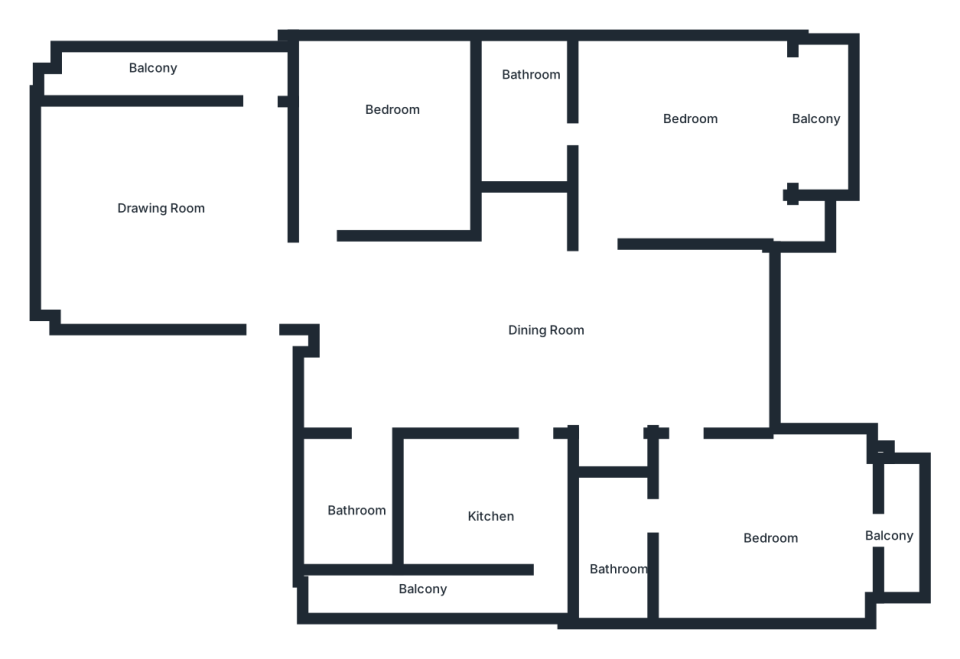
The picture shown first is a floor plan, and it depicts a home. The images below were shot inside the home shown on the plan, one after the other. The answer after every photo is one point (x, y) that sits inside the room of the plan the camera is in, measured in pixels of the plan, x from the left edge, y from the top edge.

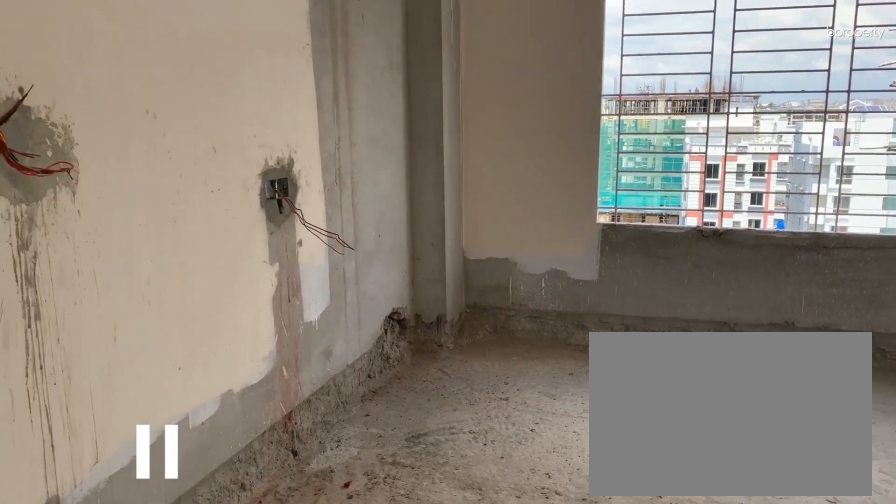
(200, 200)
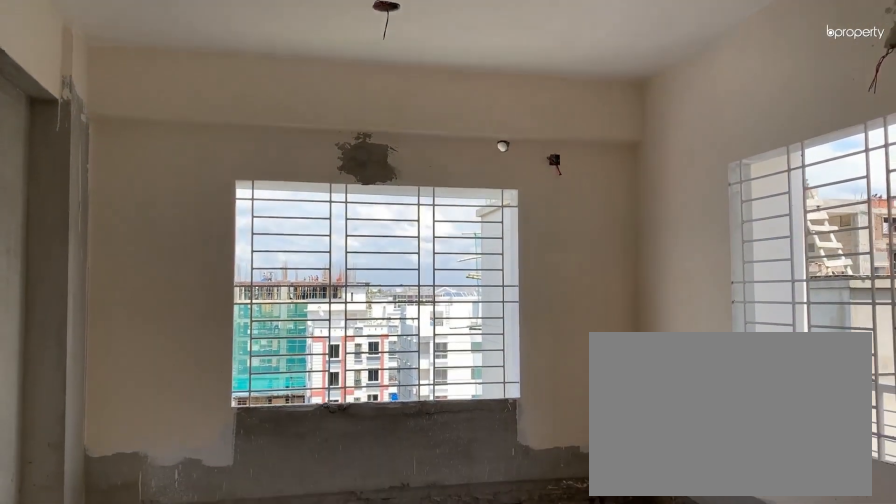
(200, 200)
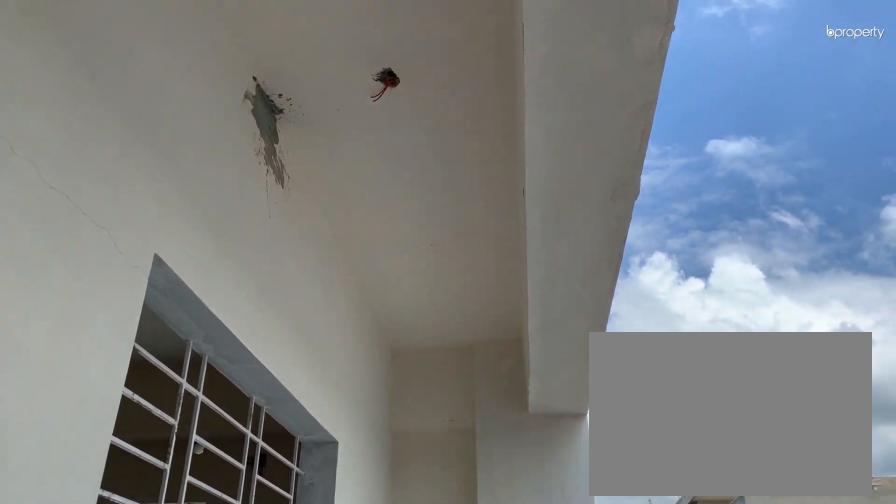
(197, 71)
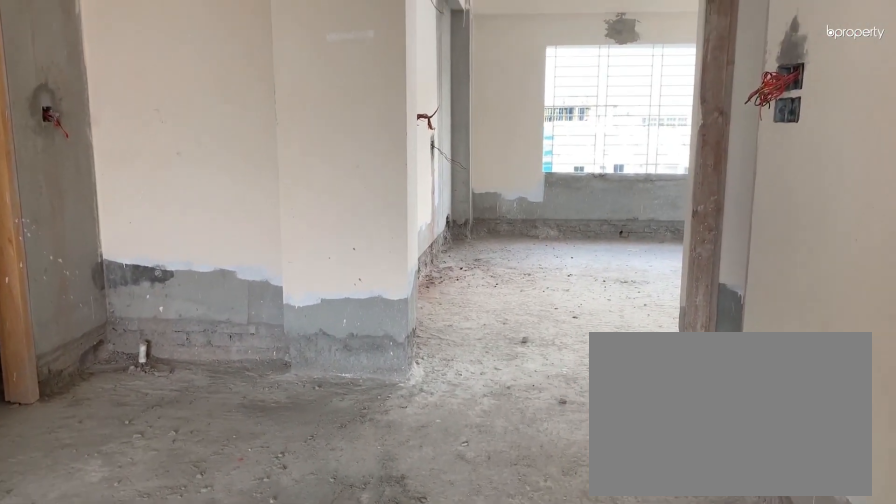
(463, 349)
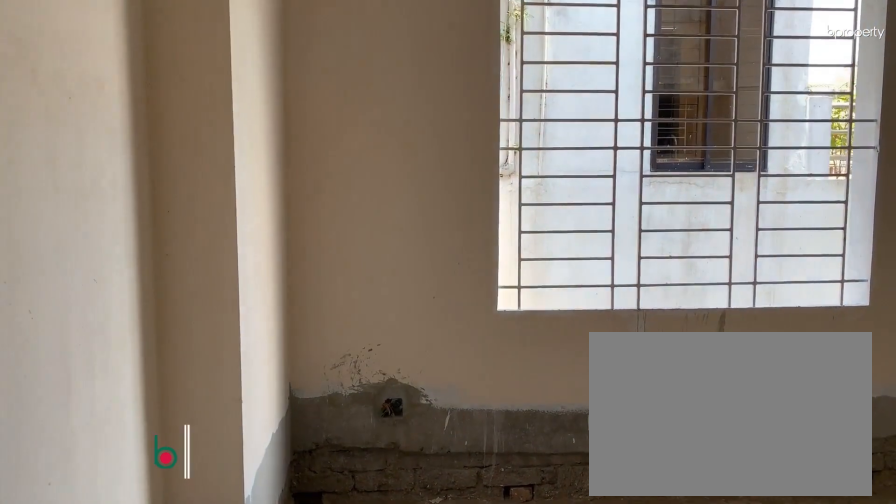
(391, 133)
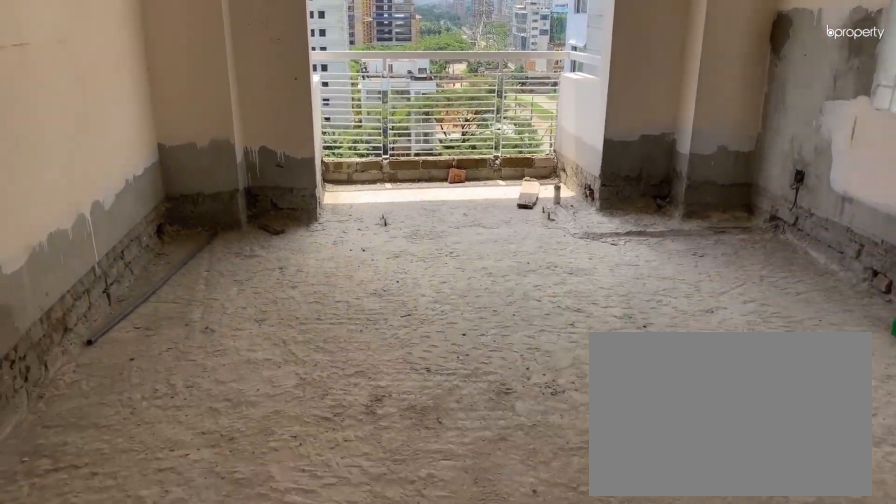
(768, 540)
